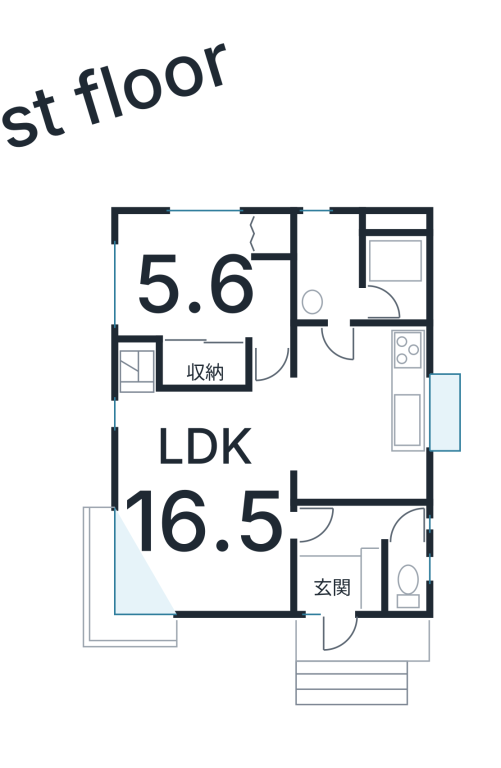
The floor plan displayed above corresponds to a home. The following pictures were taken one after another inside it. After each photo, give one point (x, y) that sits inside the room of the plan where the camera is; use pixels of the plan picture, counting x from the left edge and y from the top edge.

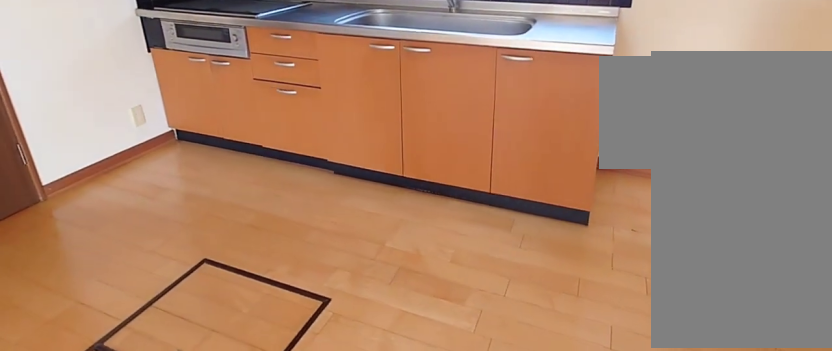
(355, 408)
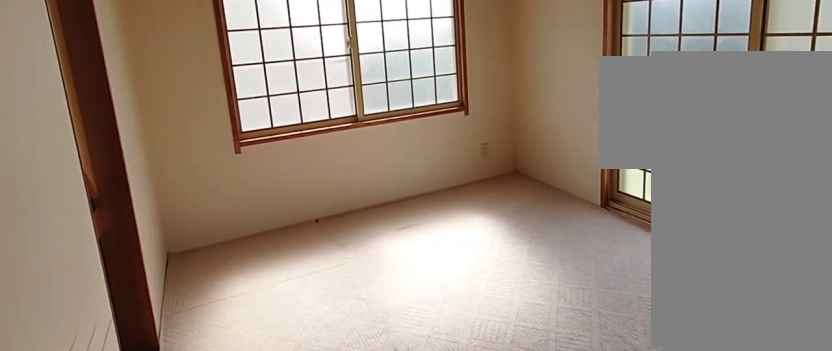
(180, 279)
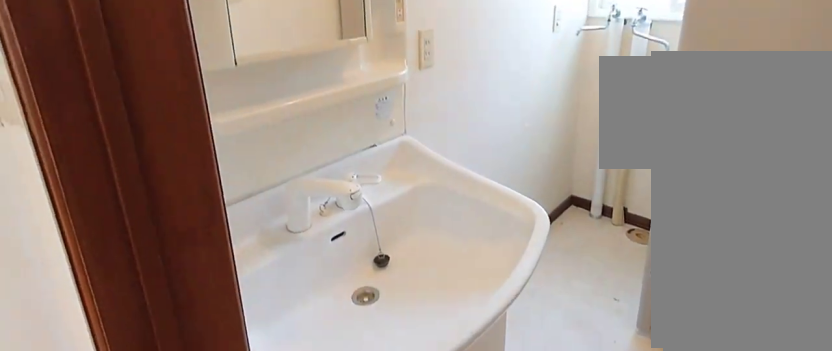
(327, 273)
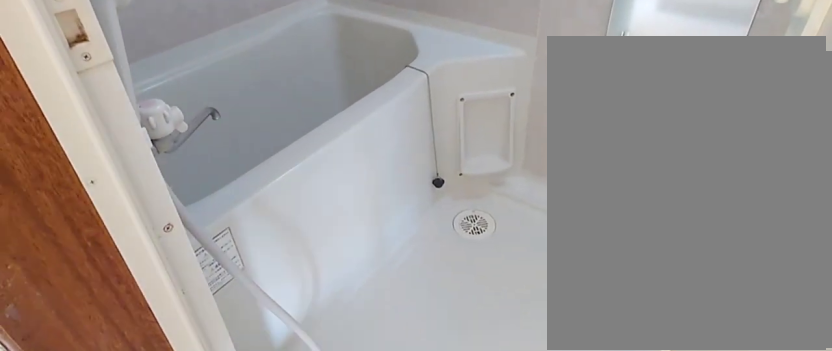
(327, 273)
